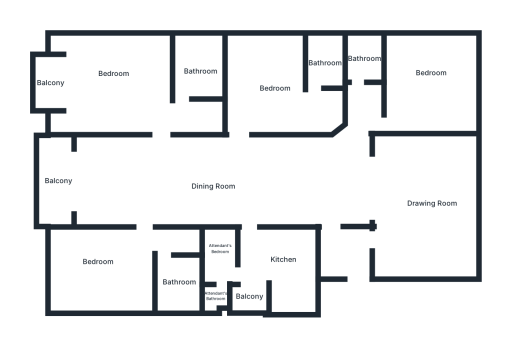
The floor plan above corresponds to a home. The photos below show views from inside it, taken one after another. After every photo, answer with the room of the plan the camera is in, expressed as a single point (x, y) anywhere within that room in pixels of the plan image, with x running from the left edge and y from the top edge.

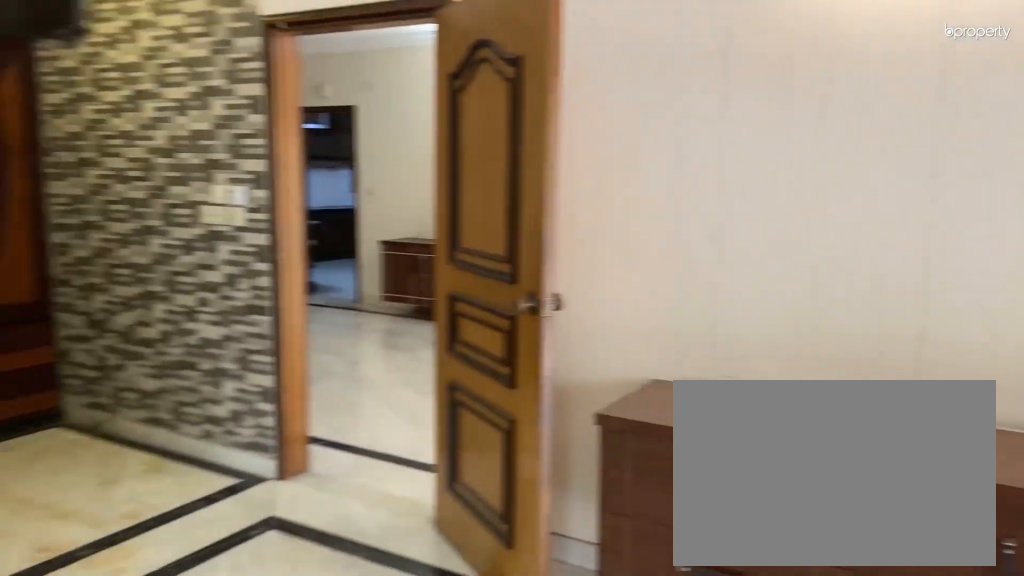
(118, 81)
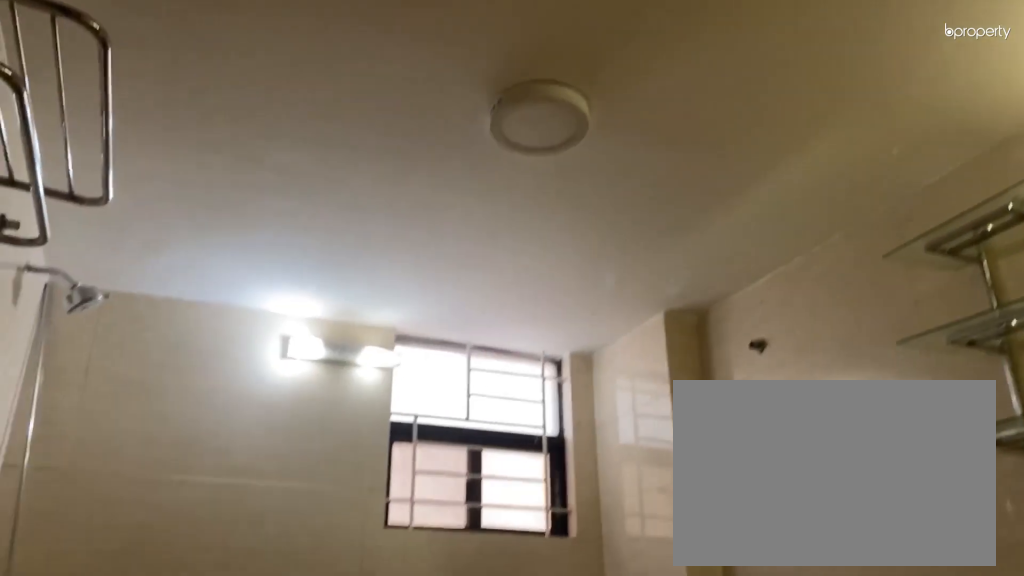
(194, 71)
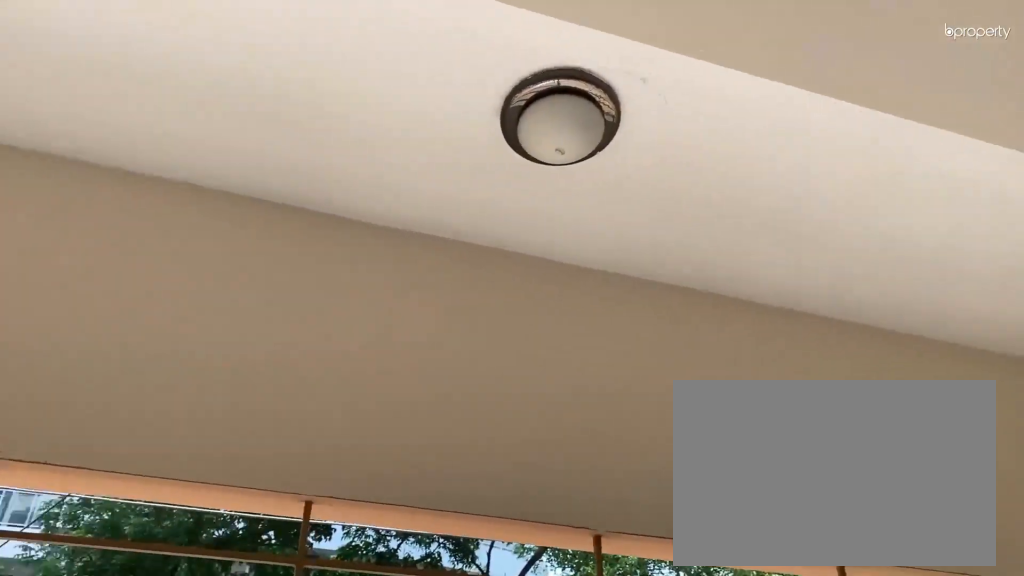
(46, 179)
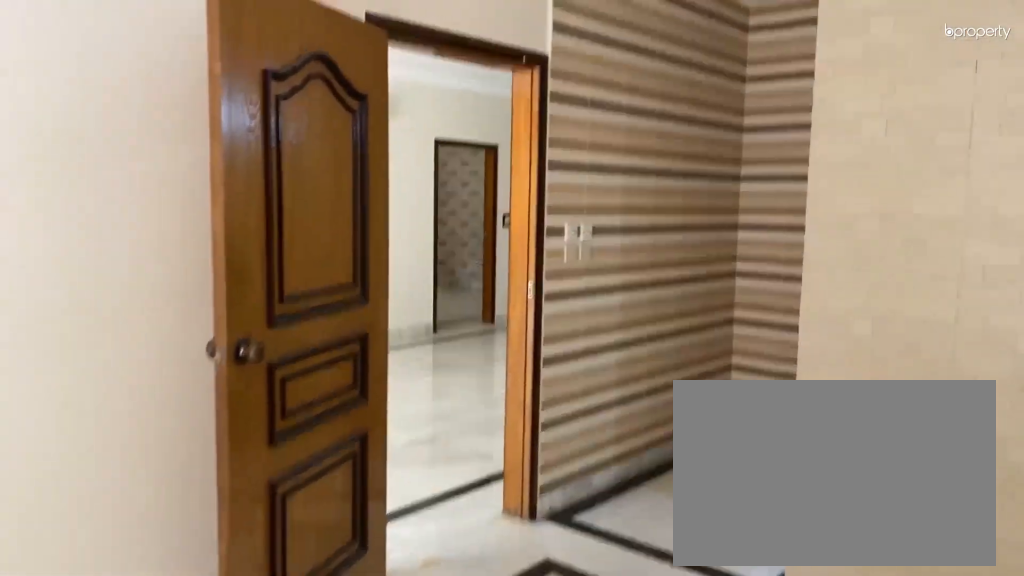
(101, 269)
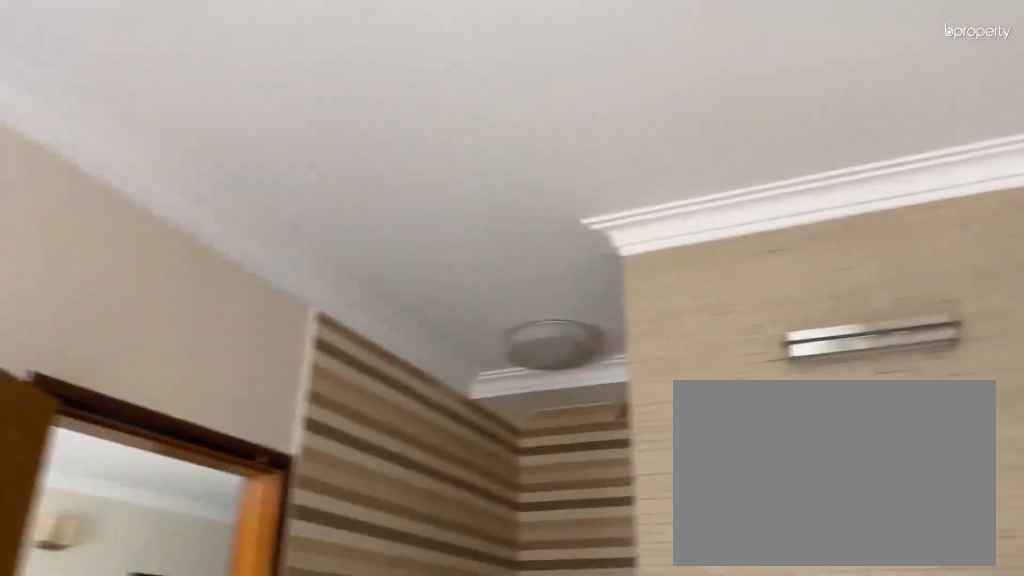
(101, 269)
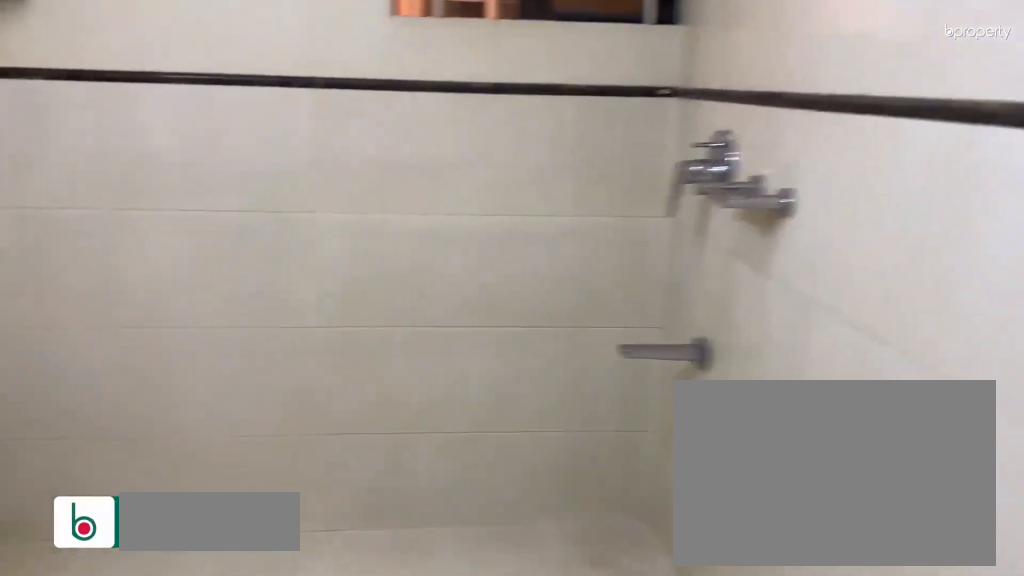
(177, 282)
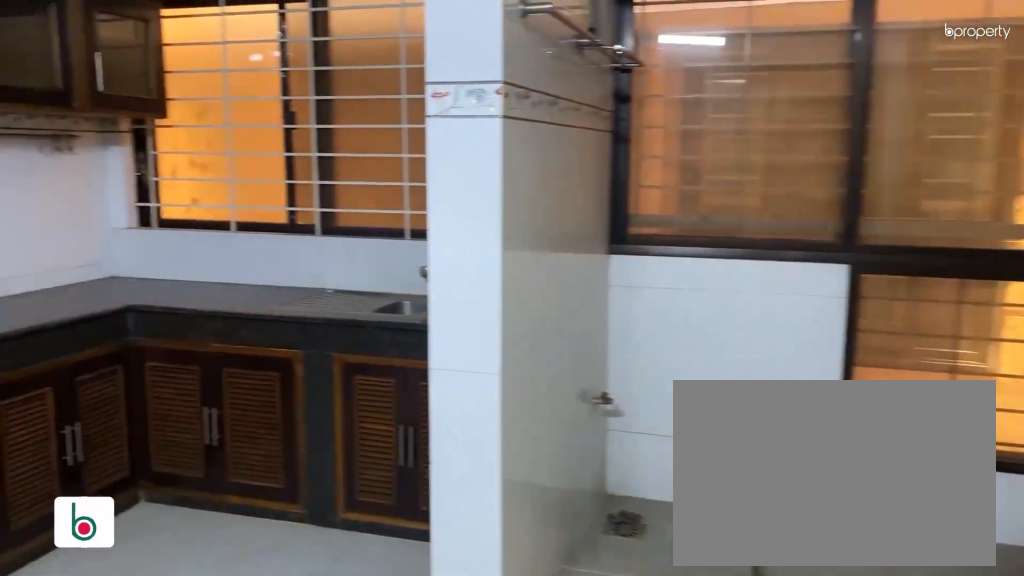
(284, 269)
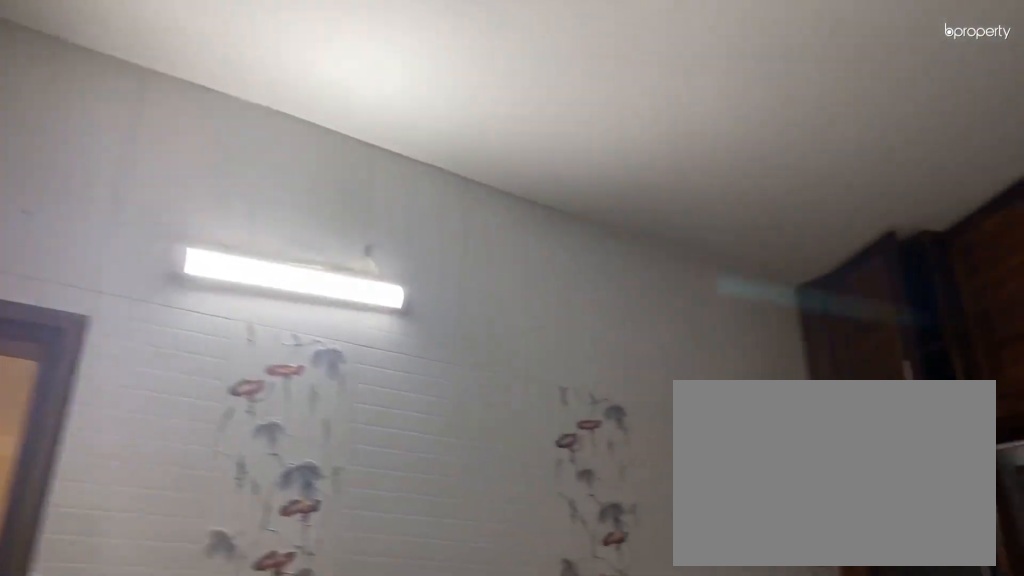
(284, 269)
